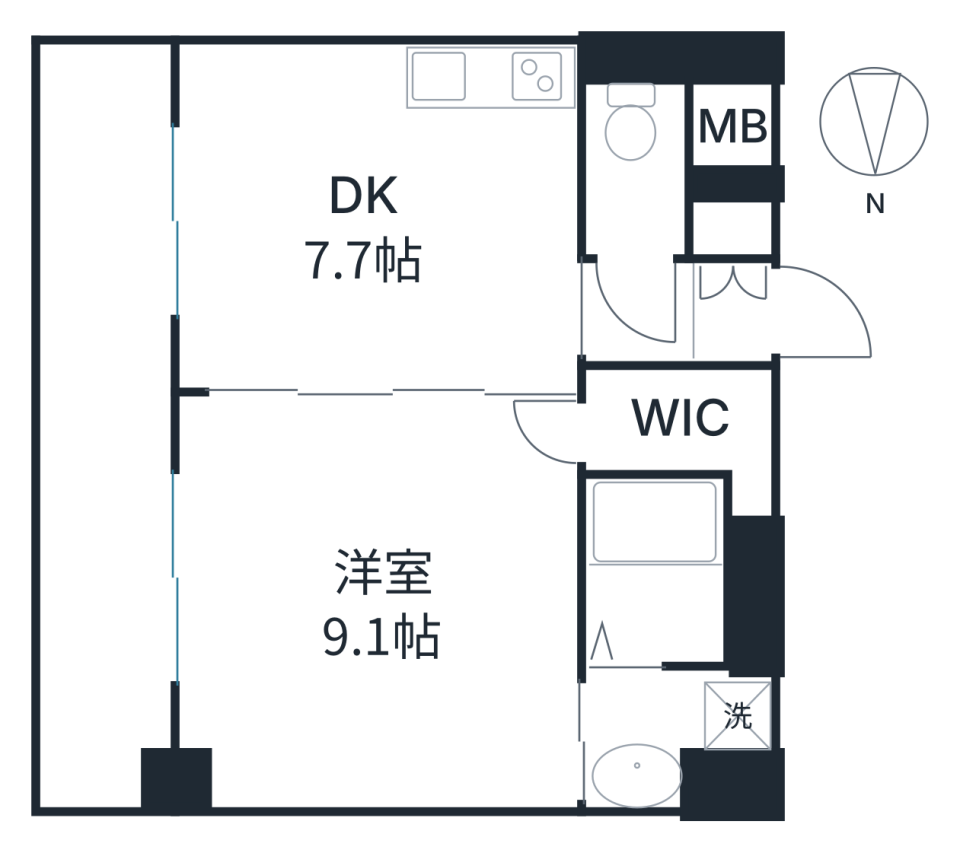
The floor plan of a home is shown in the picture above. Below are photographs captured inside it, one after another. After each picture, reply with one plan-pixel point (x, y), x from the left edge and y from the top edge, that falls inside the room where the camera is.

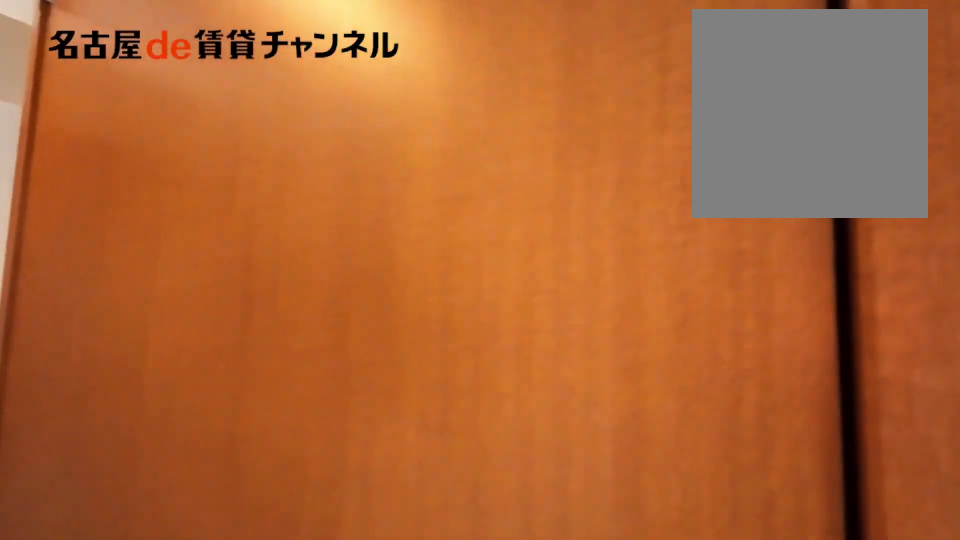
(638, 313)
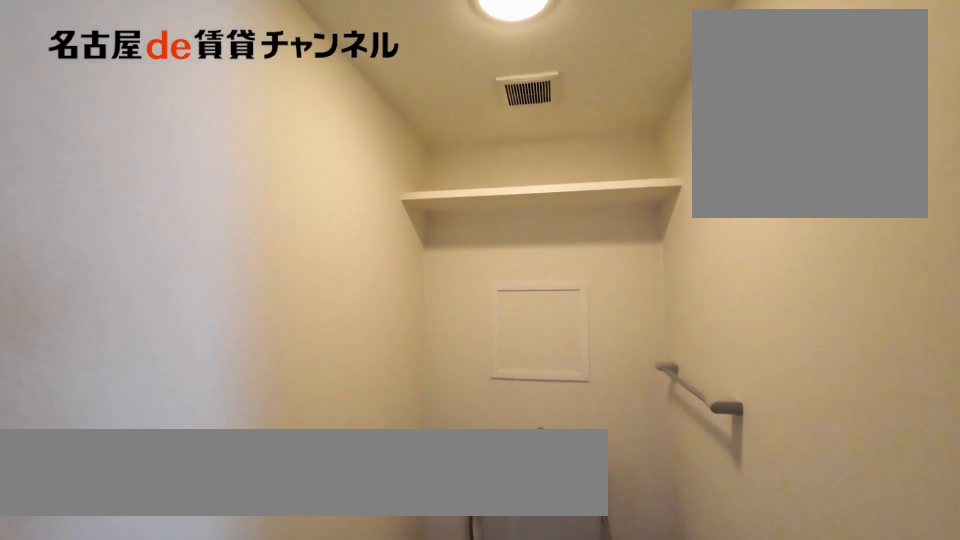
(636, 174)
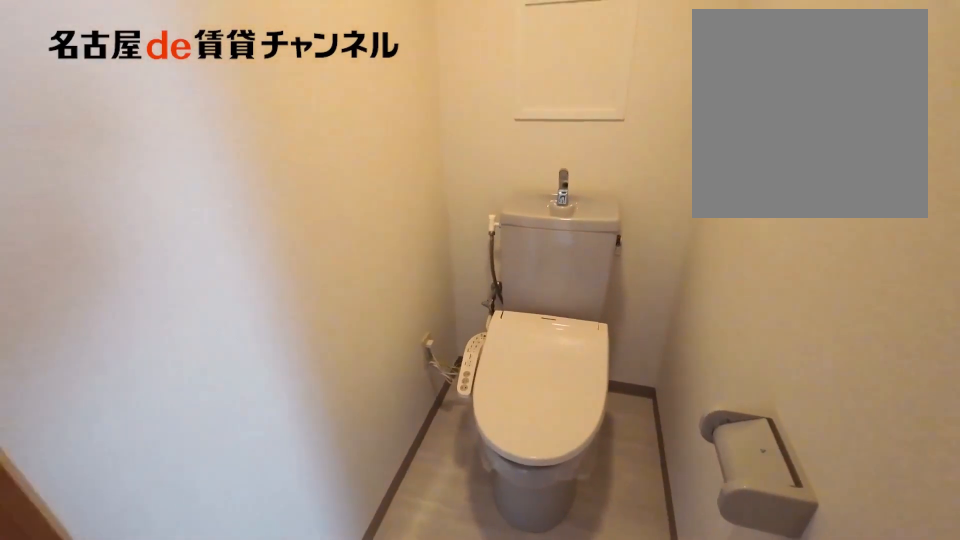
(636, 174)
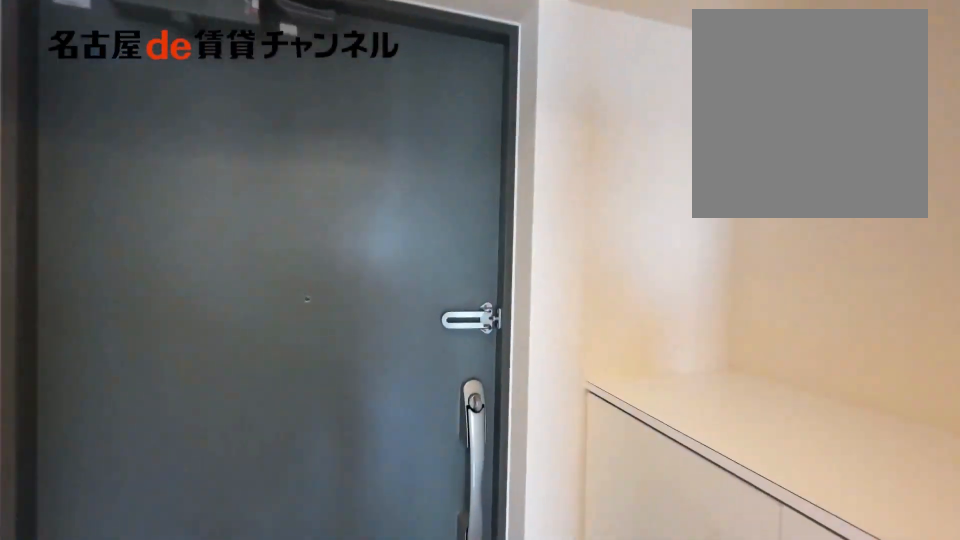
(727, 309)
